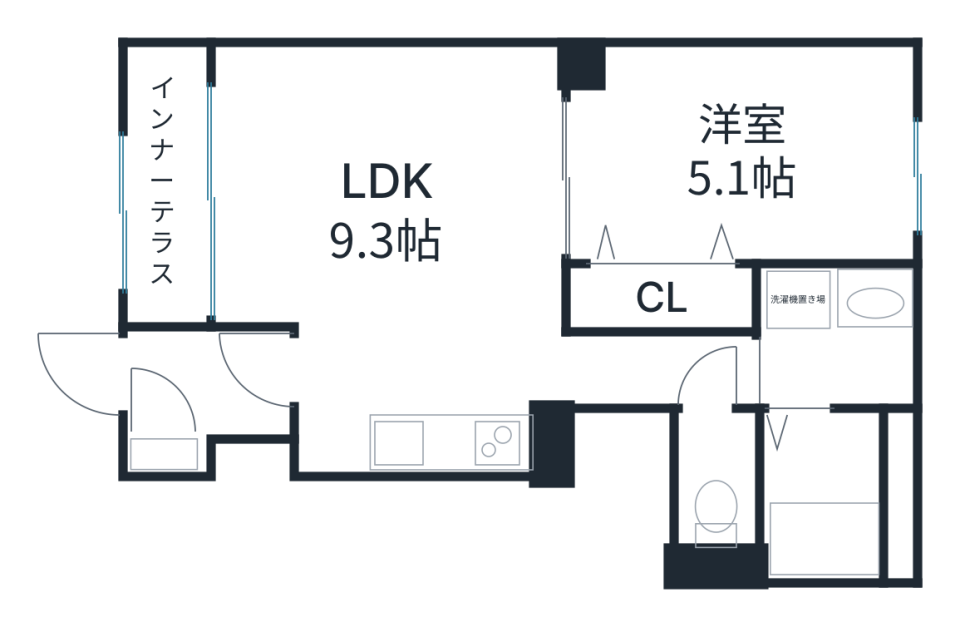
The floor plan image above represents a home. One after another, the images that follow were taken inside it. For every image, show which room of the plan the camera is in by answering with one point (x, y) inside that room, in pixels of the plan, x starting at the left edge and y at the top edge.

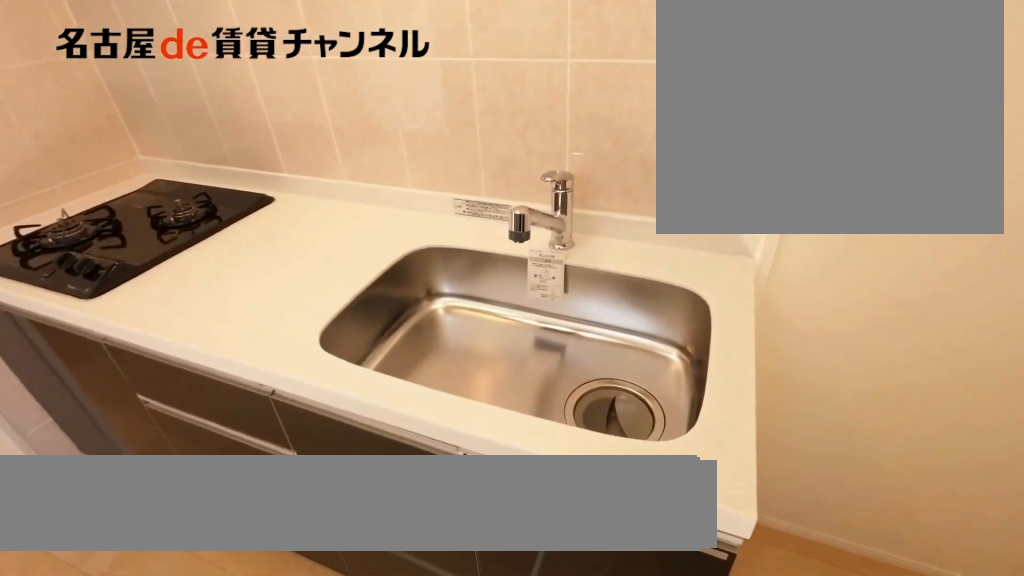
(465, 441)
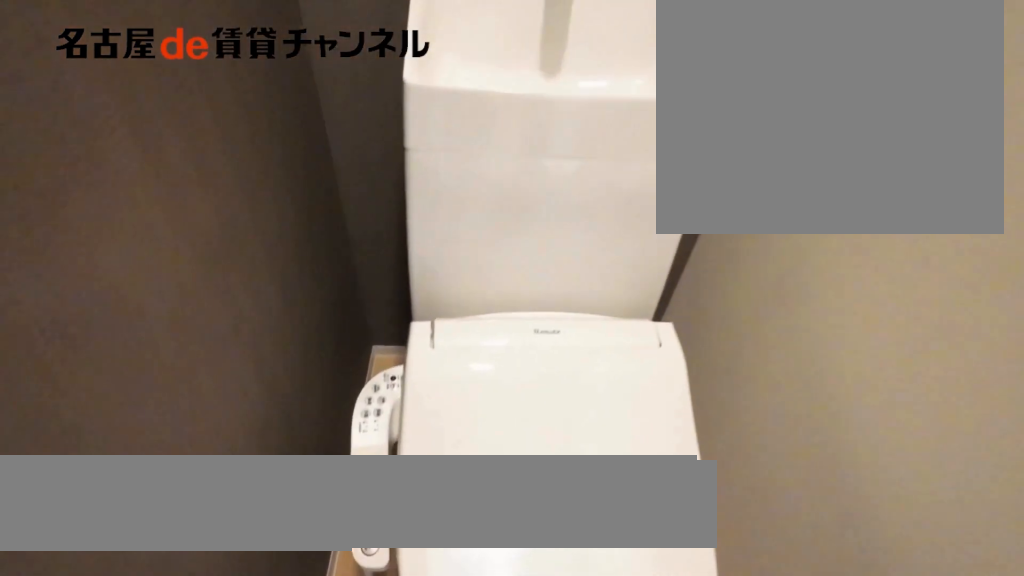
(714, 481)
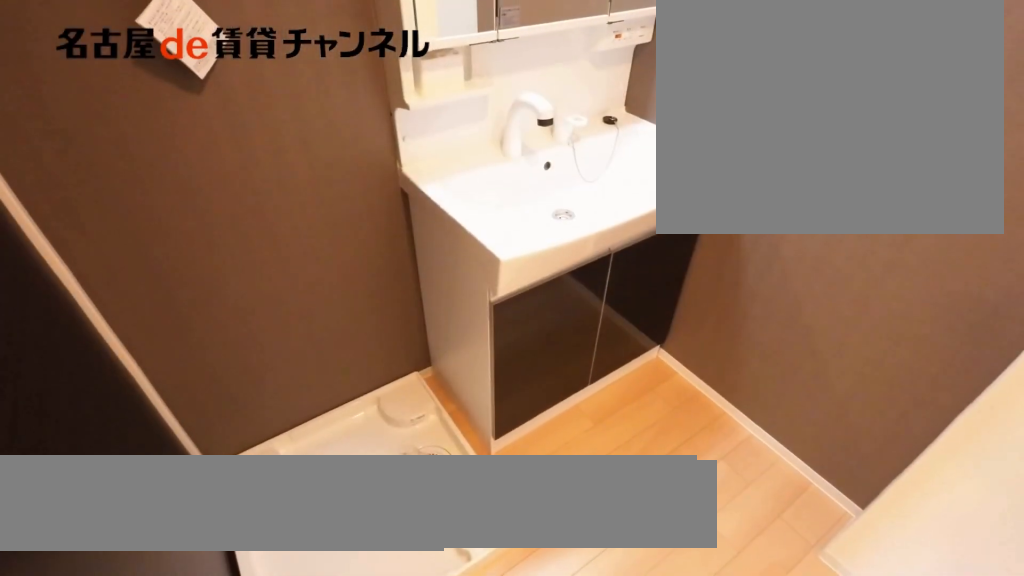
(834, 334)
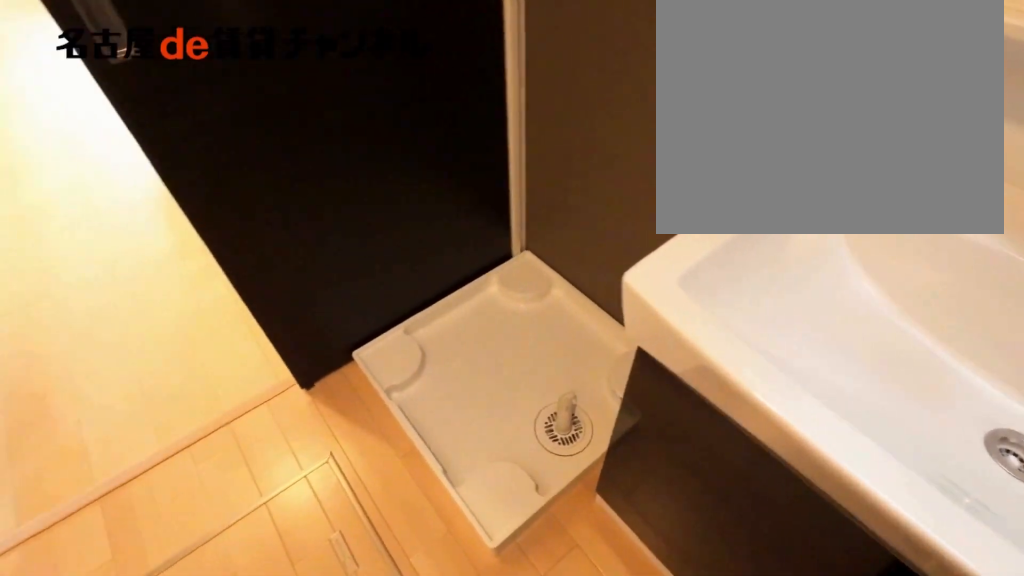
(834, 334)
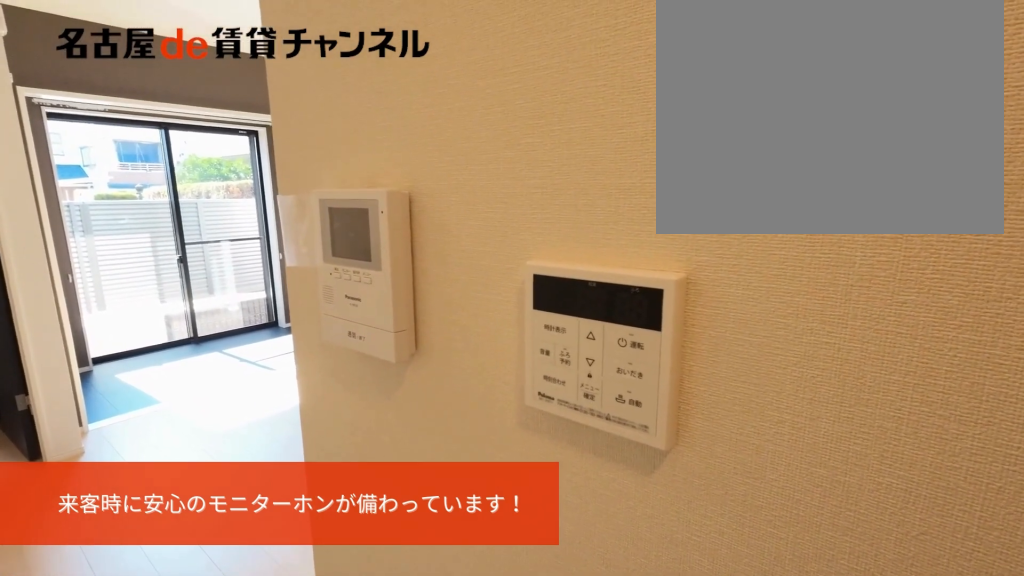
(399, 249)
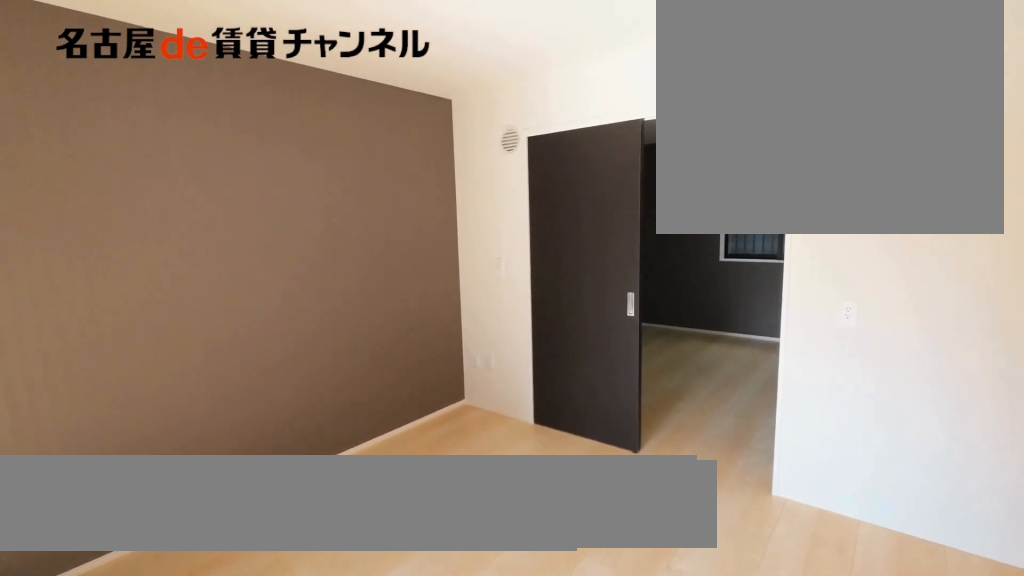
(399, 249)
